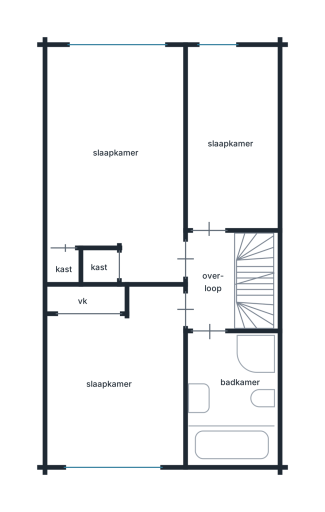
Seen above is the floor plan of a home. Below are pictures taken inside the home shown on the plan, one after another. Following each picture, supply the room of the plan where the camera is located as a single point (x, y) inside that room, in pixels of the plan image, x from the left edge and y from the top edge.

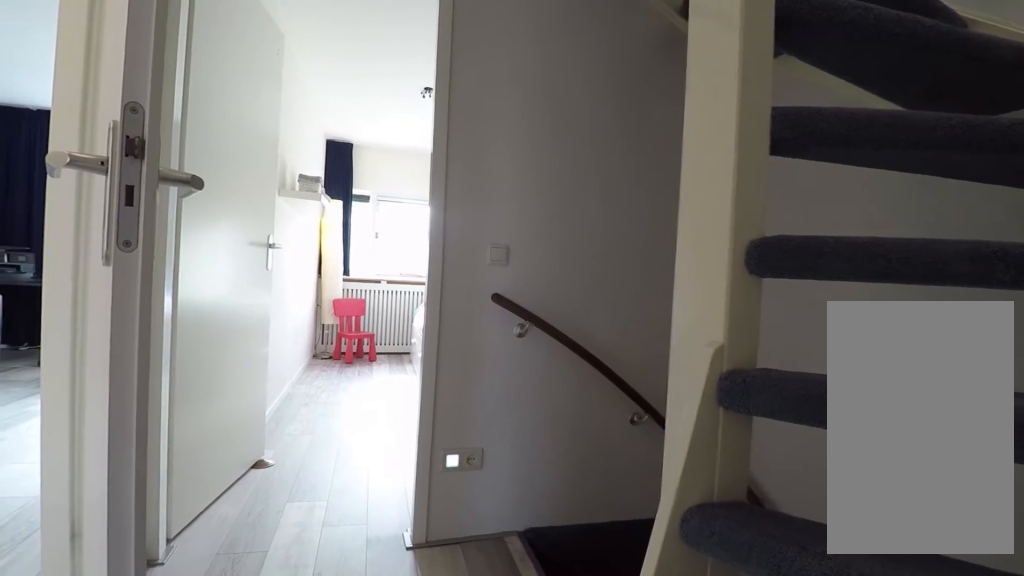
(211, 280)
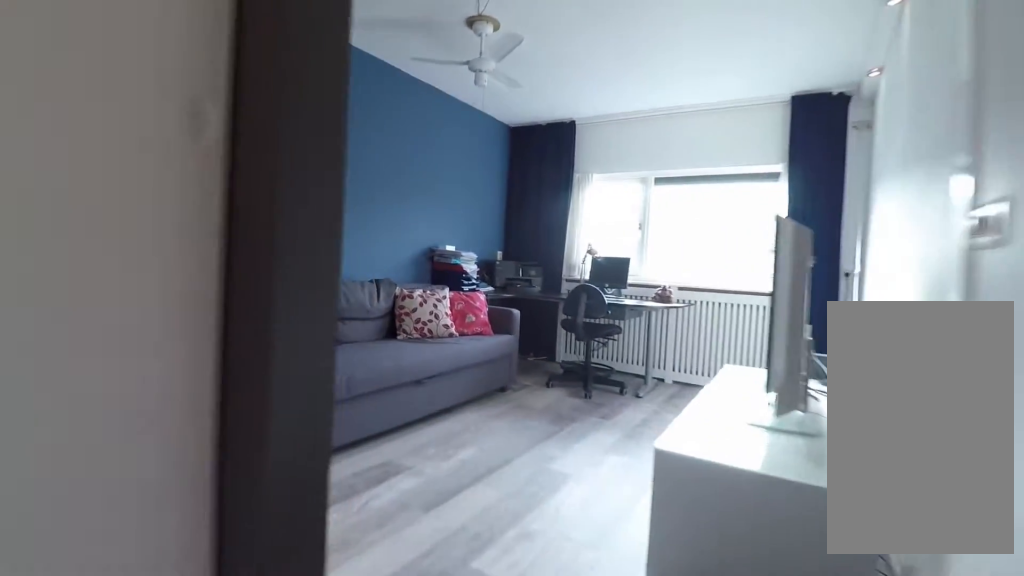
(211, 280)
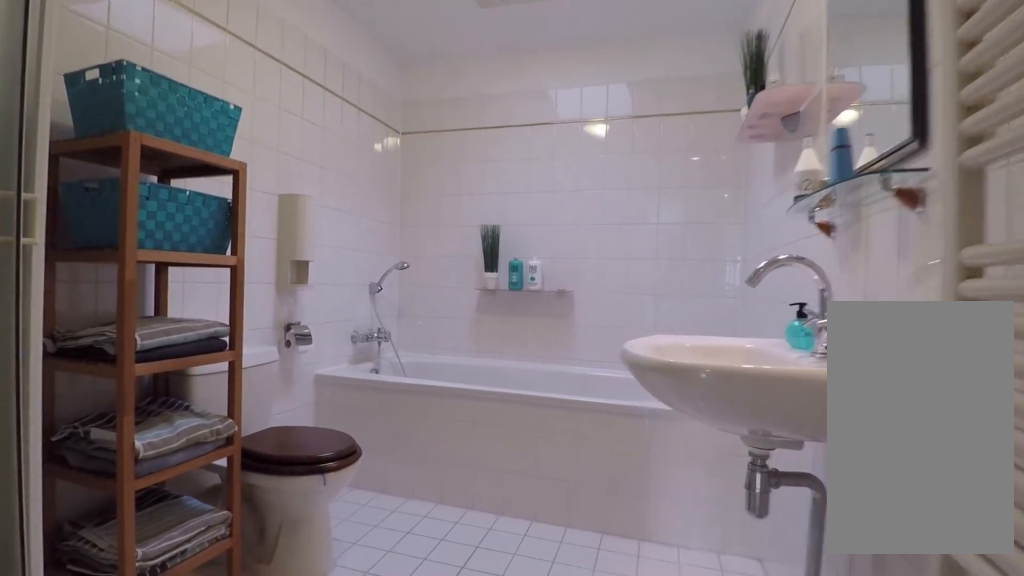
(232, 399)
